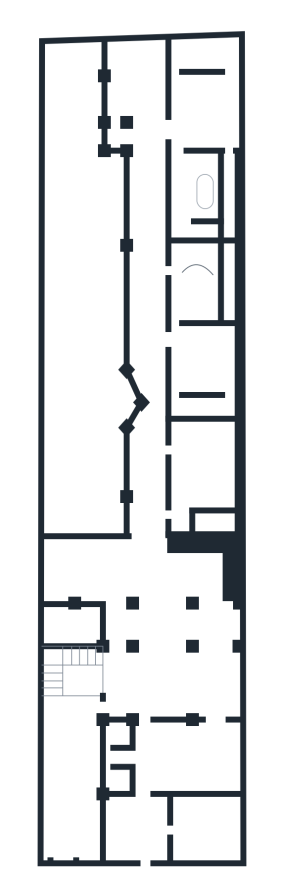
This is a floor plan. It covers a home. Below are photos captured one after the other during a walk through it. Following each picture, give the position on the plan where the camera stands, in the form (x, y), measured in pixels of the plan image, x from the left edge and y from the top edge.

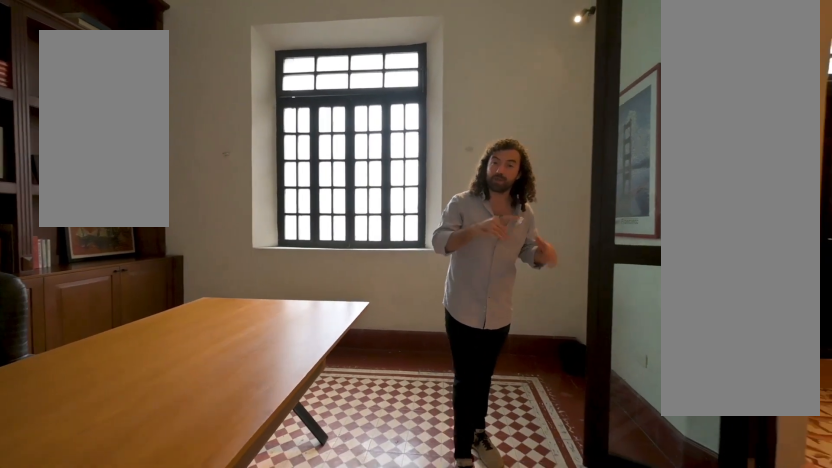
(198, 827)
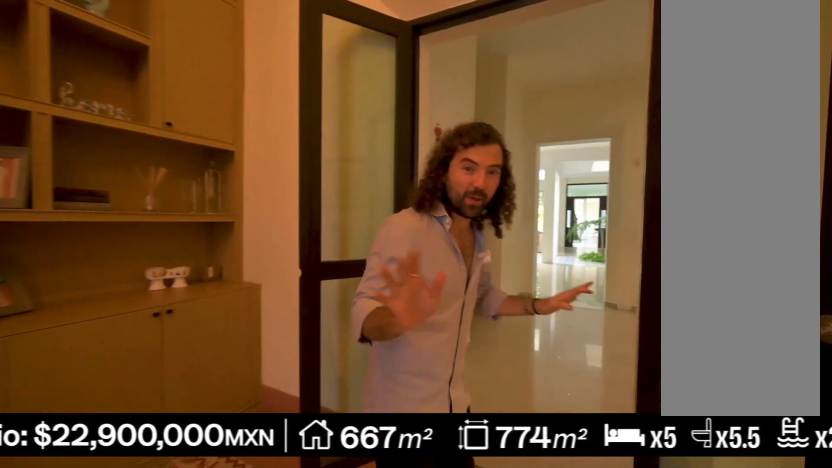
(141, 807)
